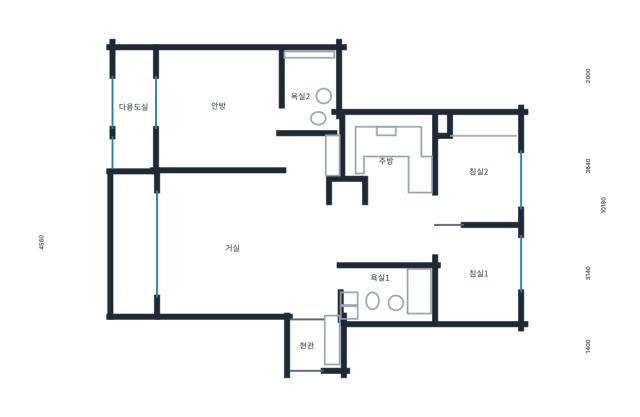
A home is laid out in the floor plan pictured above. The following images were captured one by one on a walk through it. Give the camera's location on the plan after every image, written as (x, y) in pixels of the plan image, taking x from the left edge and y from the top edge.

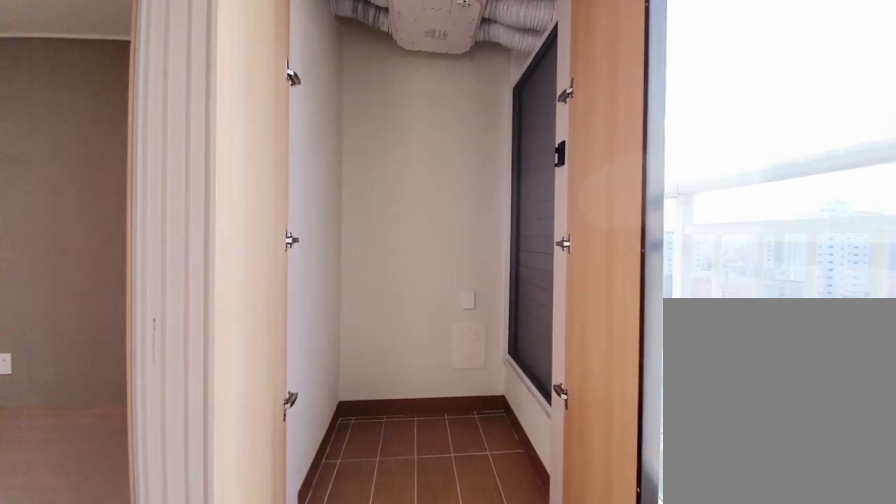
(151, 124)
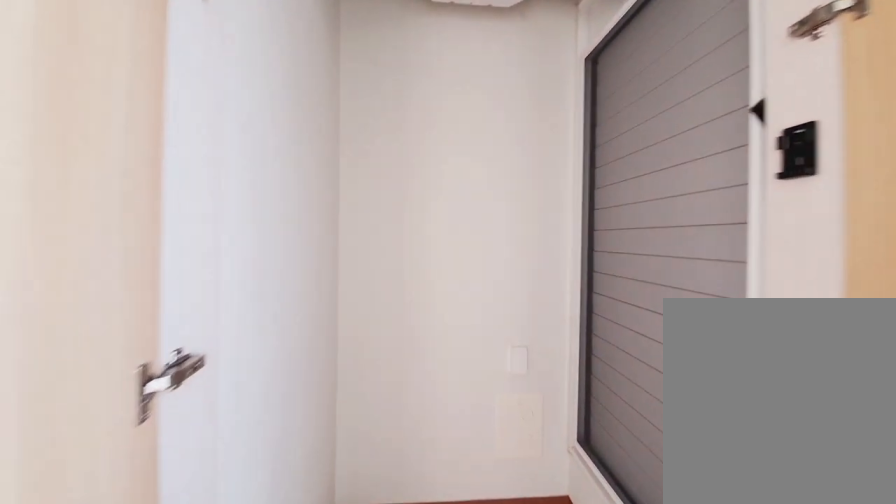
(149, 124)
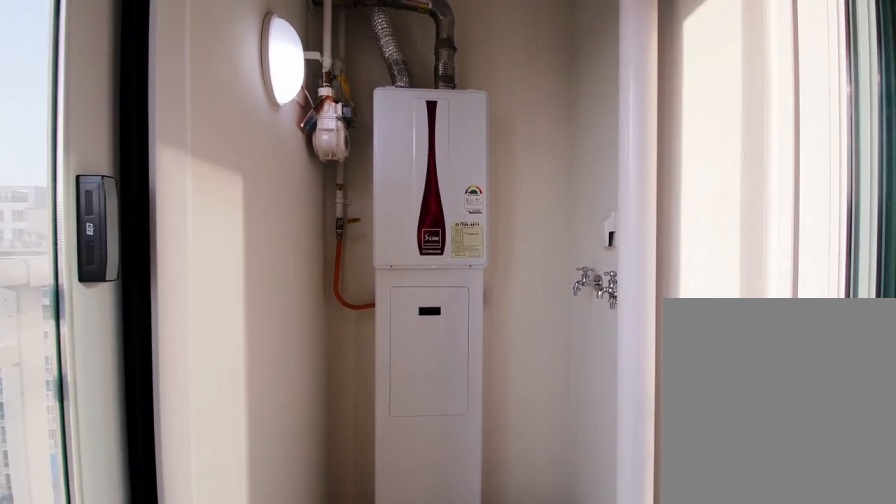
(151, 123)
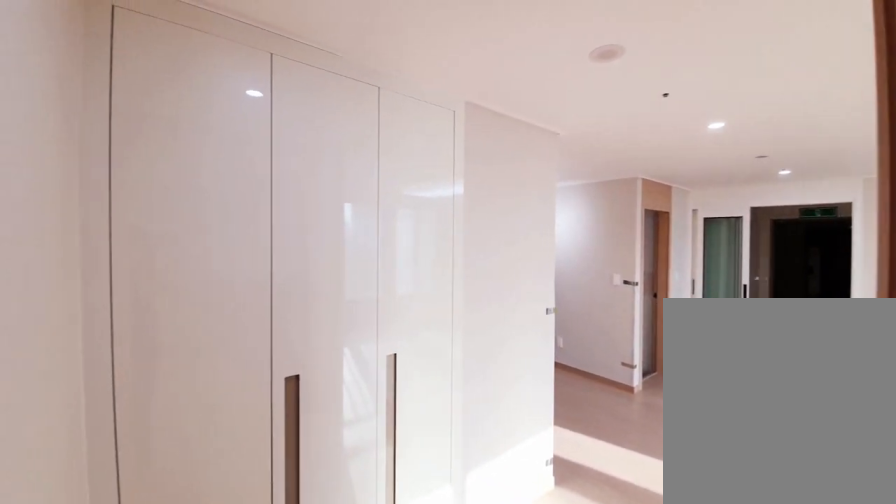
(303, 166)
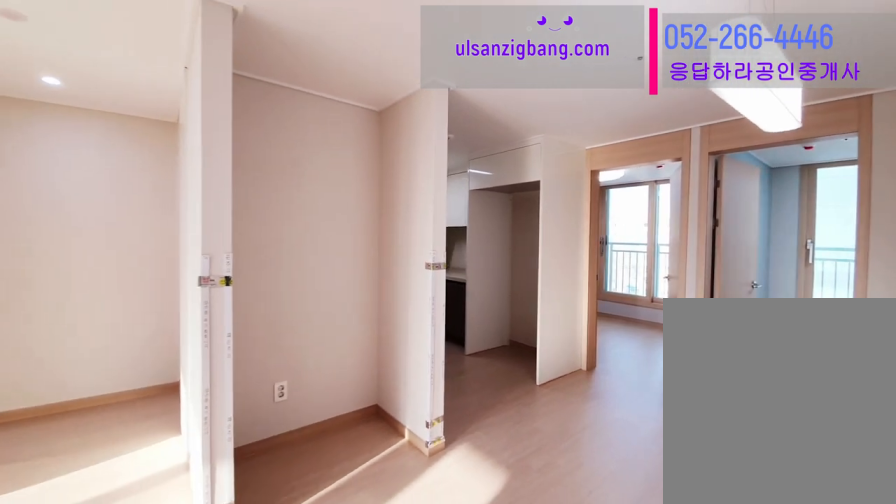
(312, 218)
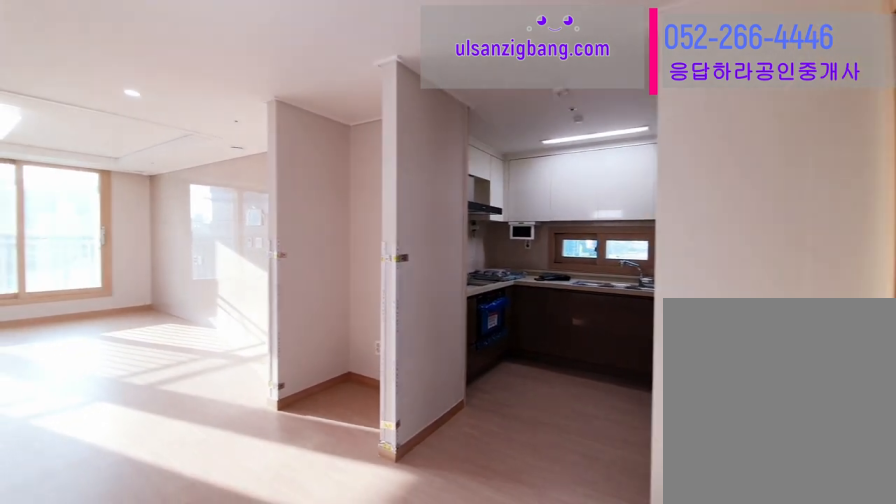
(409, 222)
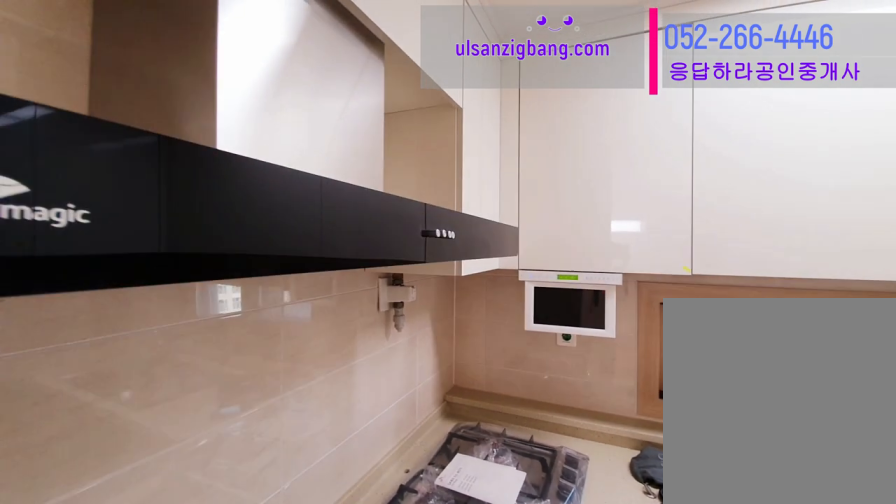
(391, 169)
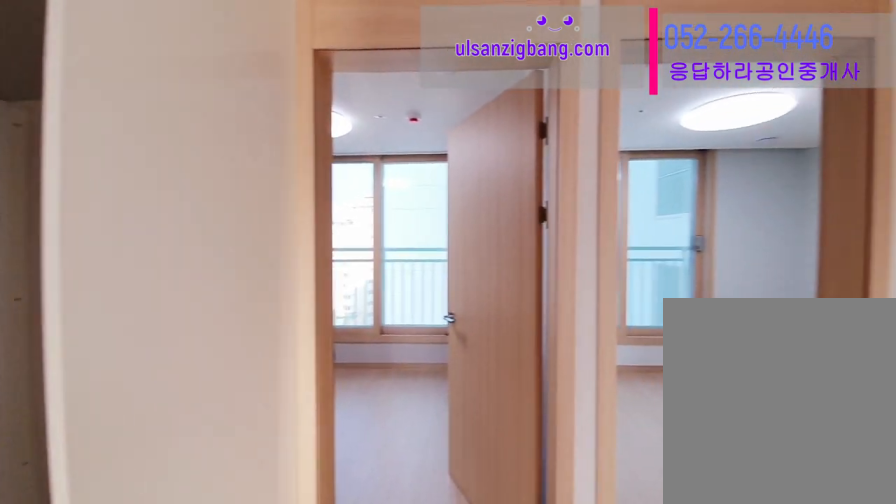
(390, 167)
